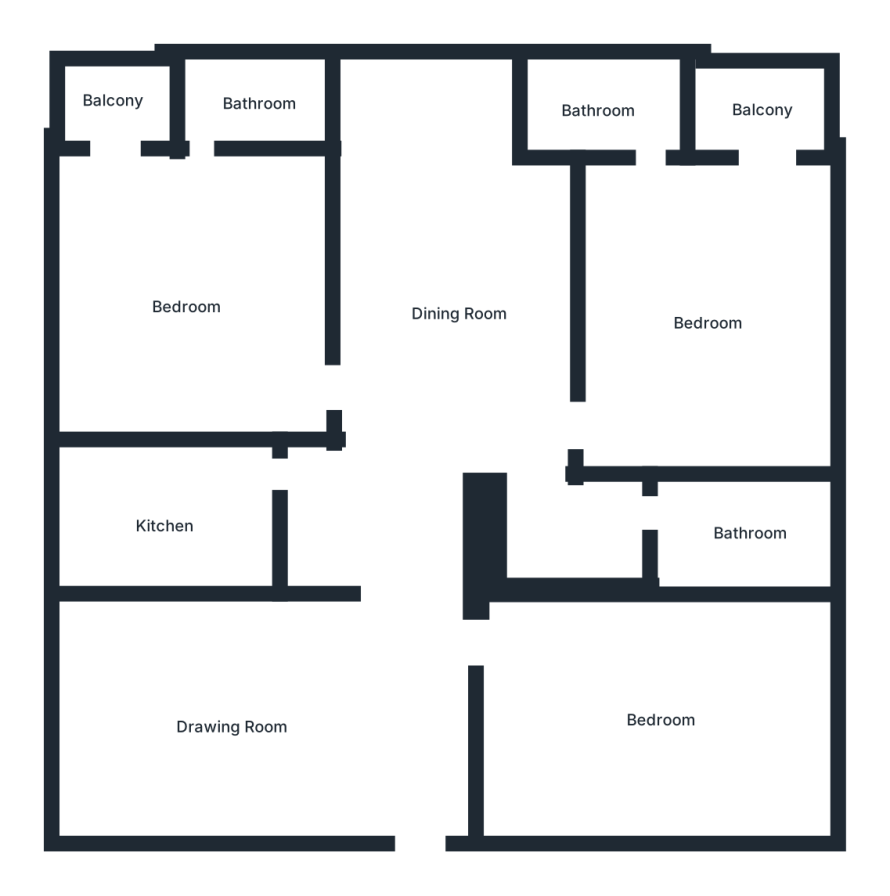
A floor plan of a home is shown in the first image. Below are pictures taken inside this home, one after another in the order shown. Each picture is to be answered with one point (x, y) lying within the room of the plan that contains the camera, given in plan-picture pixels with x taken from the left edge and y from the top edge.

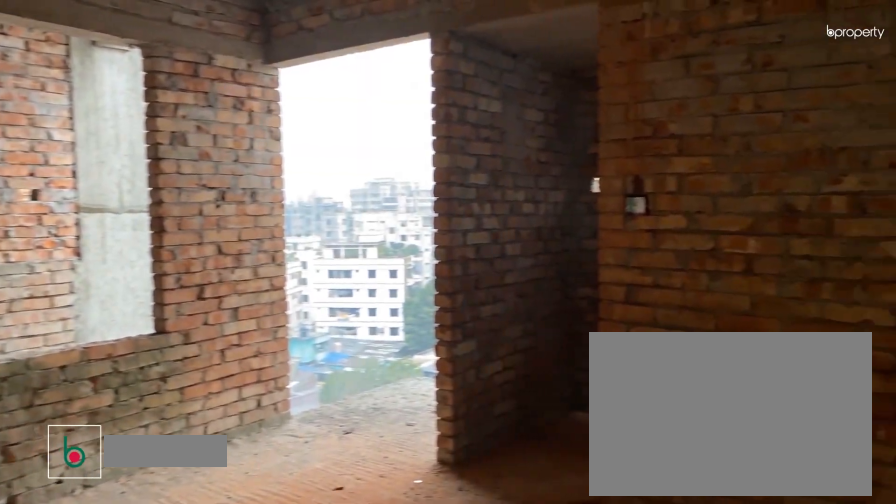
(187, 310)
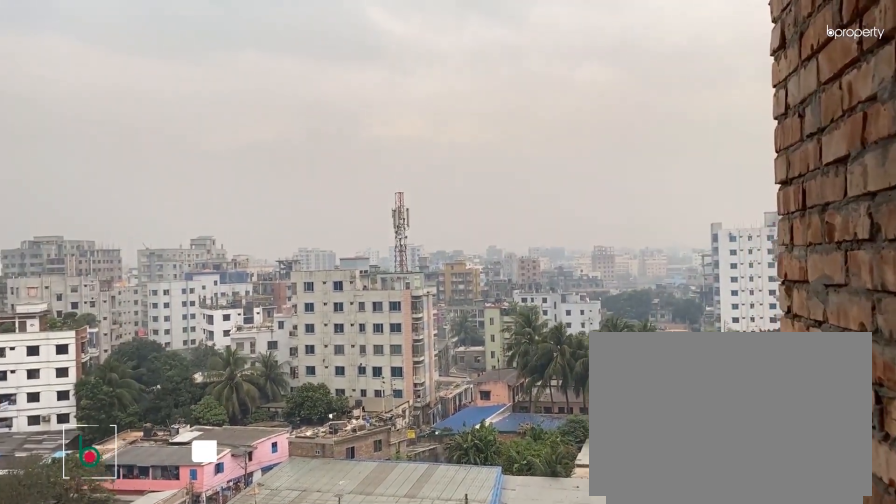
(109, 98)
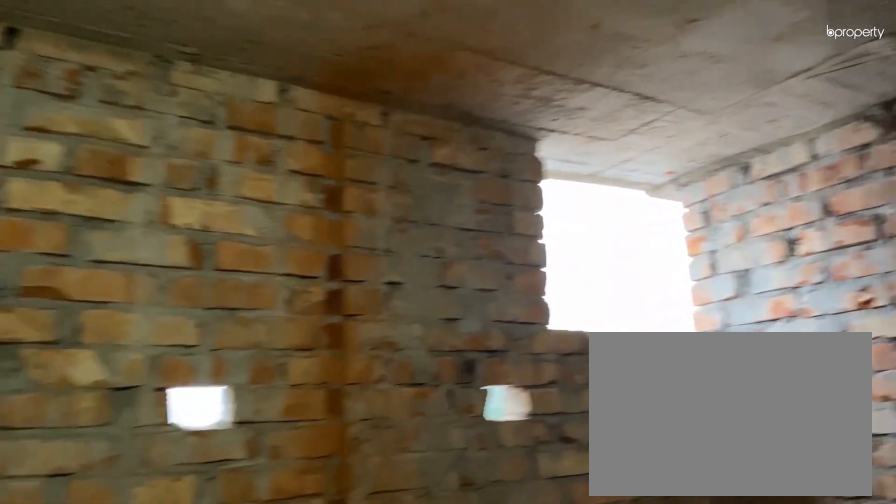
(258, 105)
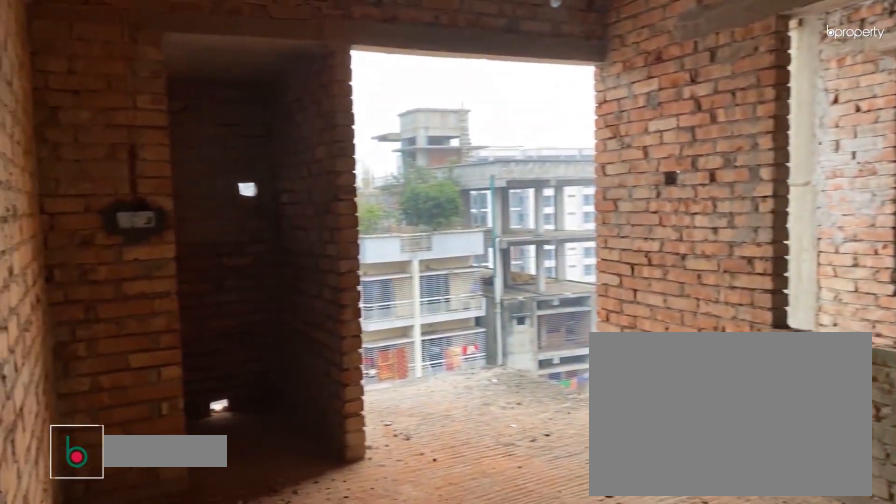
(707, 328)
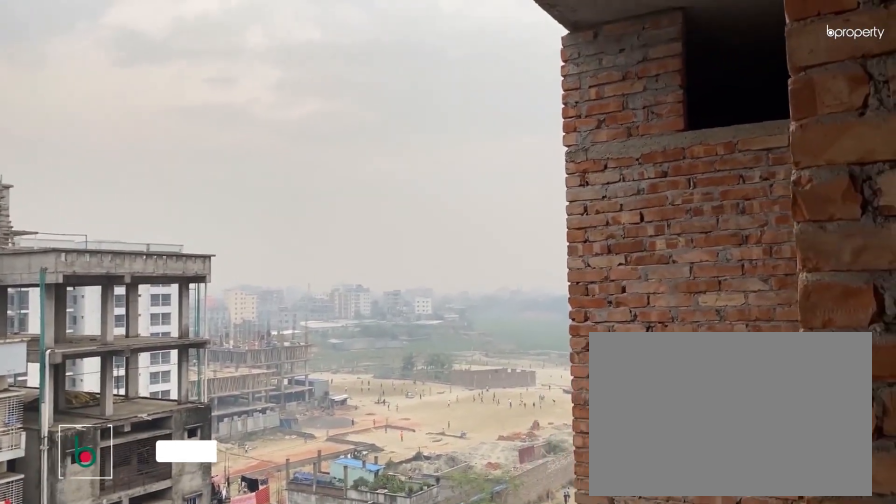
(762, 108)
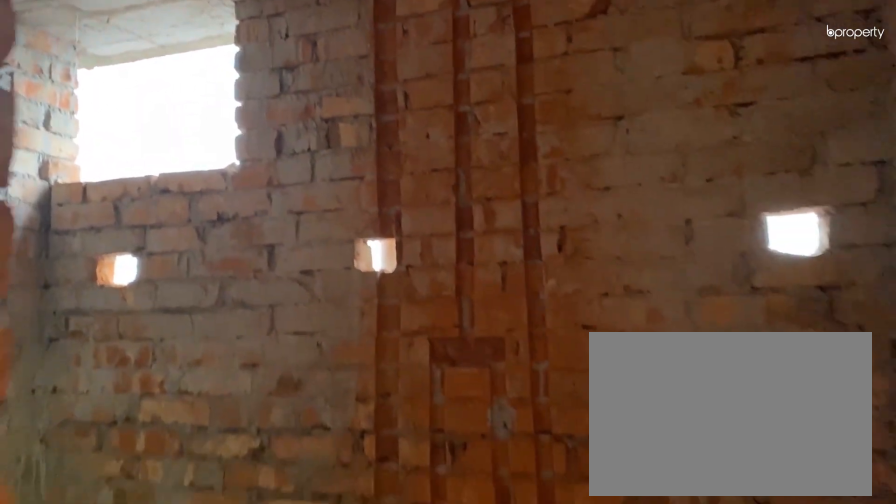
(600, 110)
